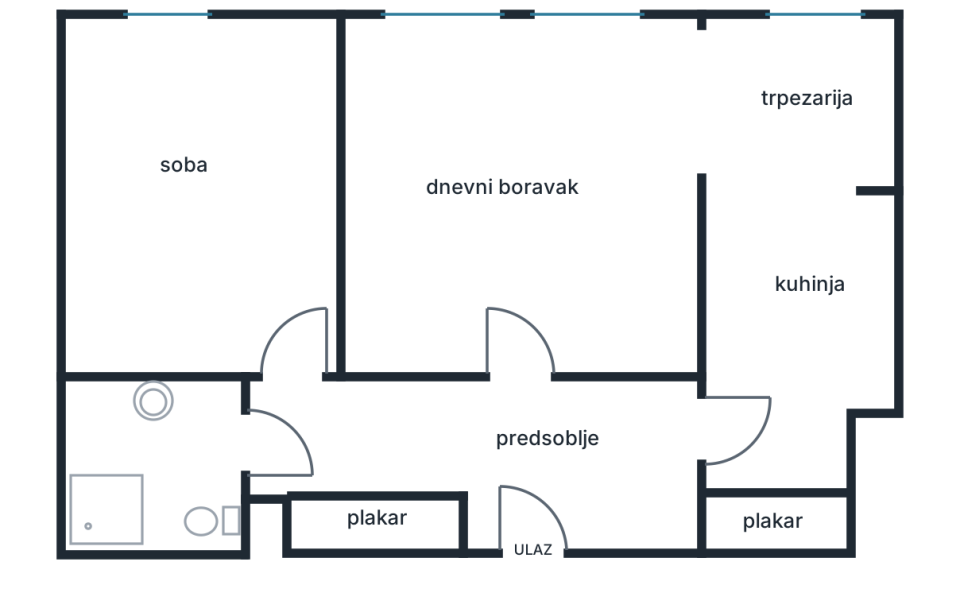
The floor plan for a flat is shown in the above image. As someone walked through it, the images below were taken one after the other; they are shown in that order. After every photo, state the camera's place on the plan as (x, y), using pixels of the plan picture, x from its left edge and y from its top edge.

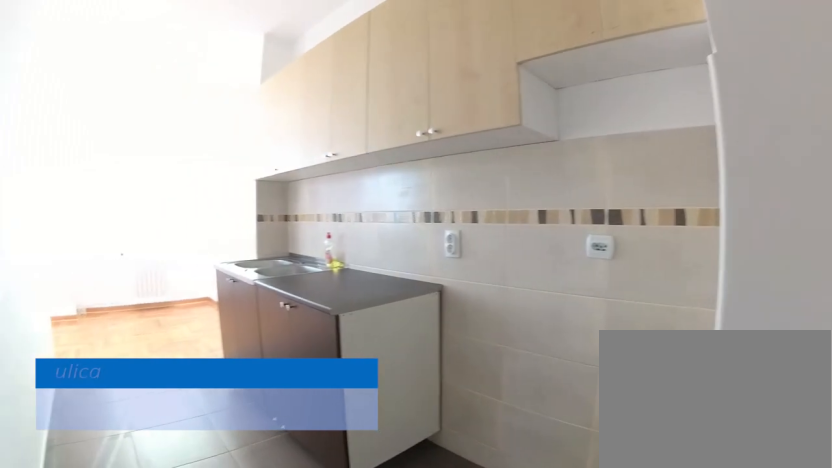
(740, 475)
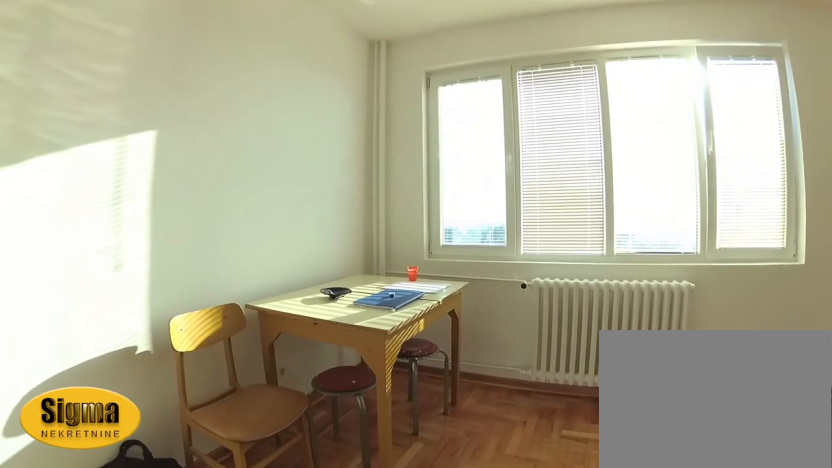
(453, 247)
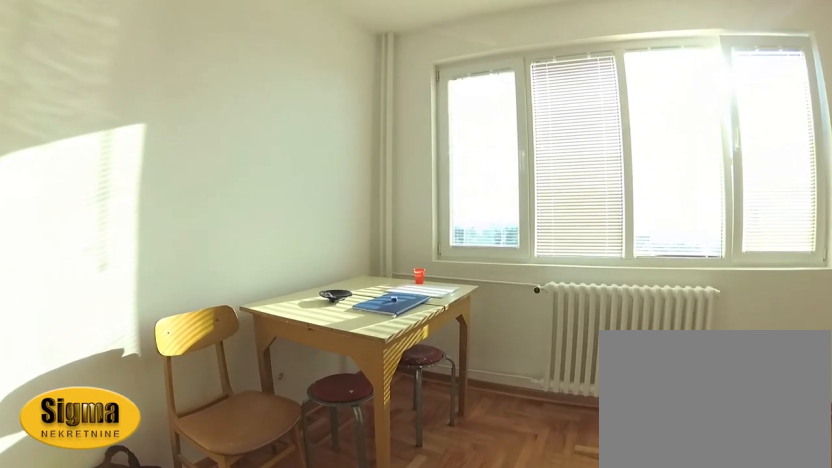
(454, 236)
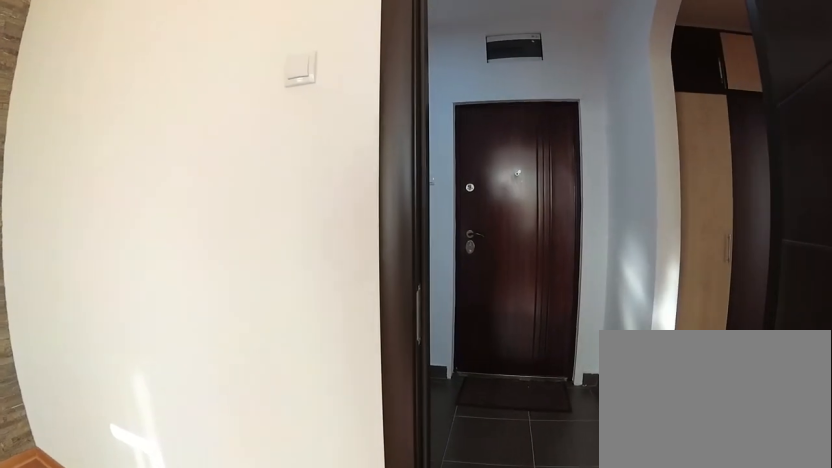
(528, 287)
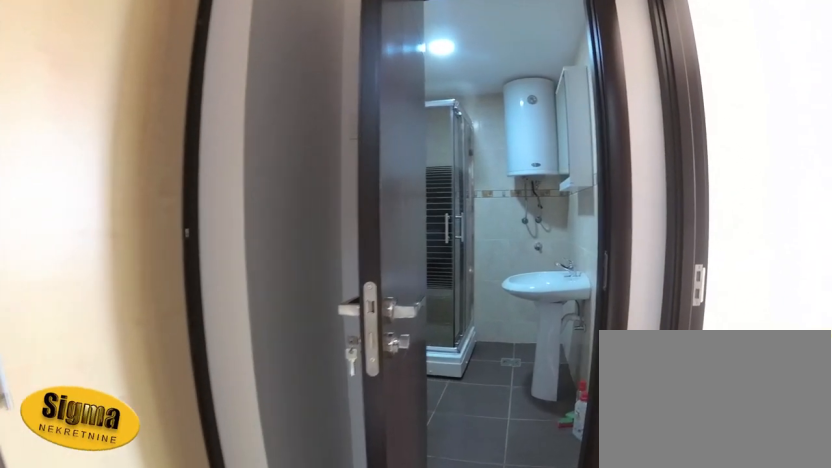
(416, 429)
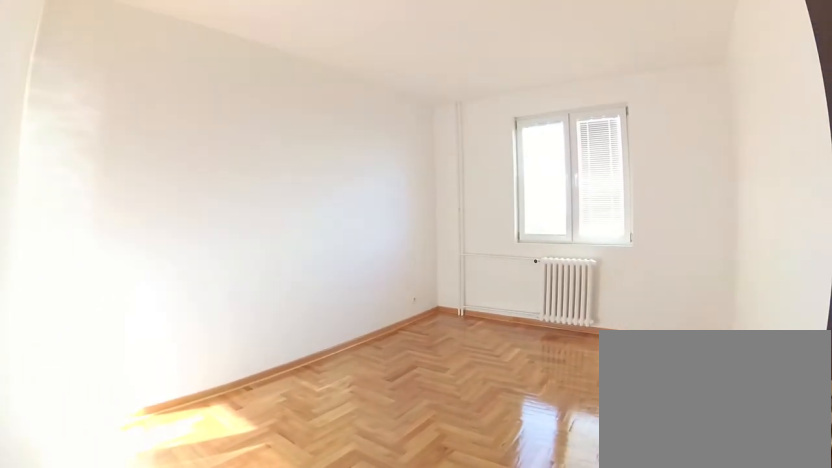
(323, 412)
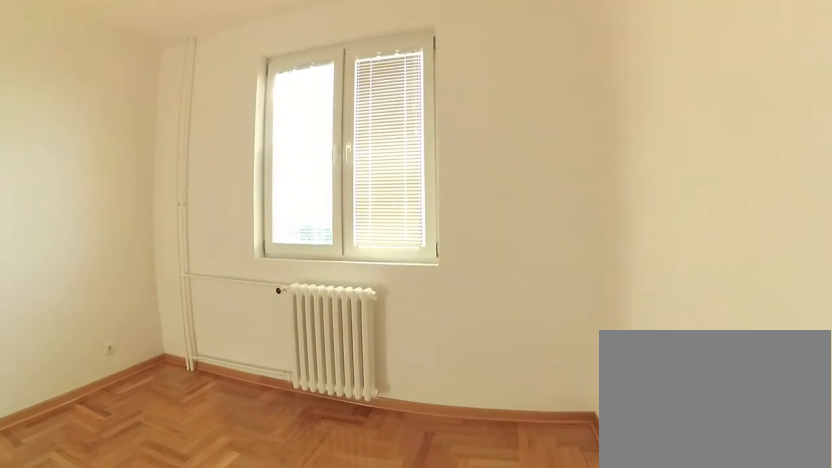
(322, 234)
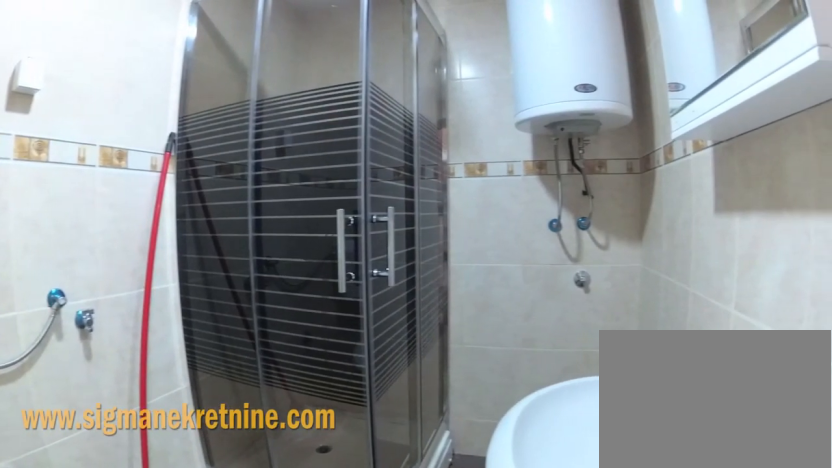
(265, 424)
